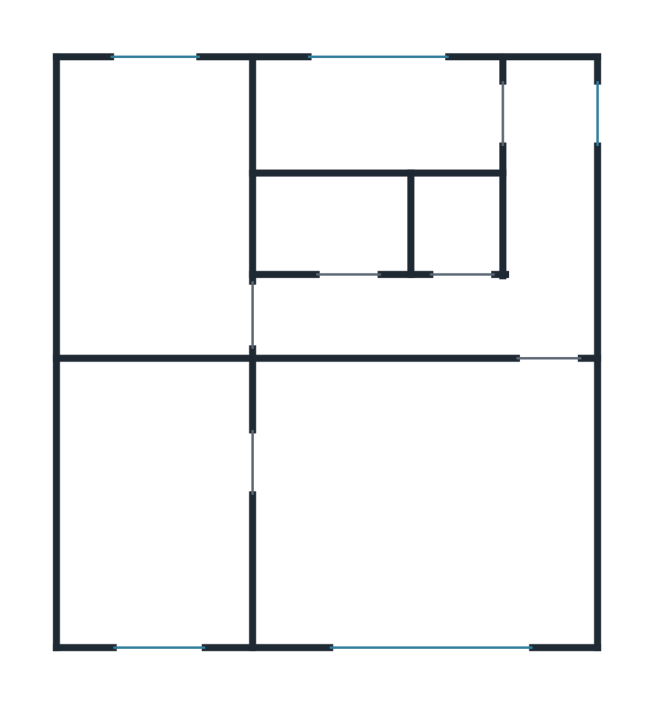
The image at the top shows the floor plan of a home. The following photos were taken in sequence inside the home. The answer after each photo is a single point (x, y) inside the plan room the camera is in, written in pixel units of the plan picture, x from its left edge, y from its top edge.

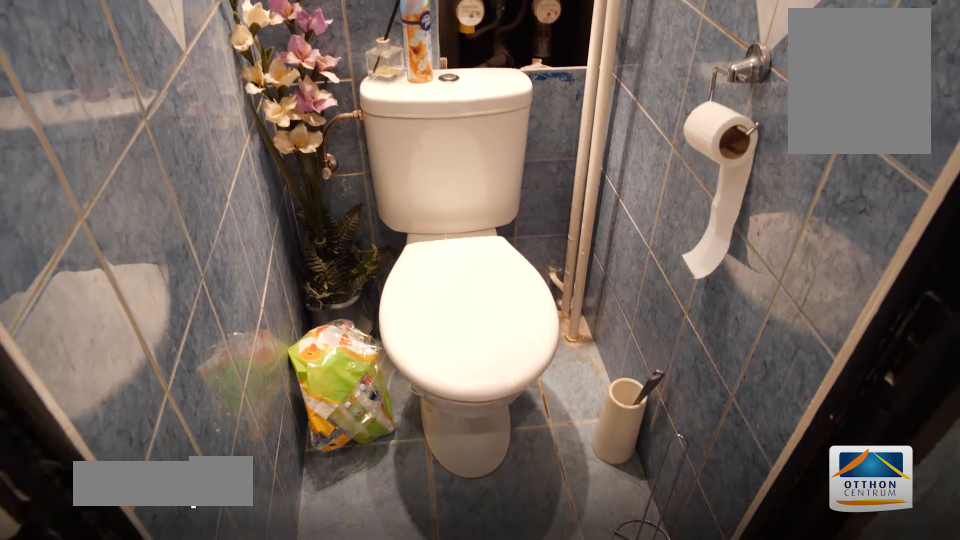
(455, 224)
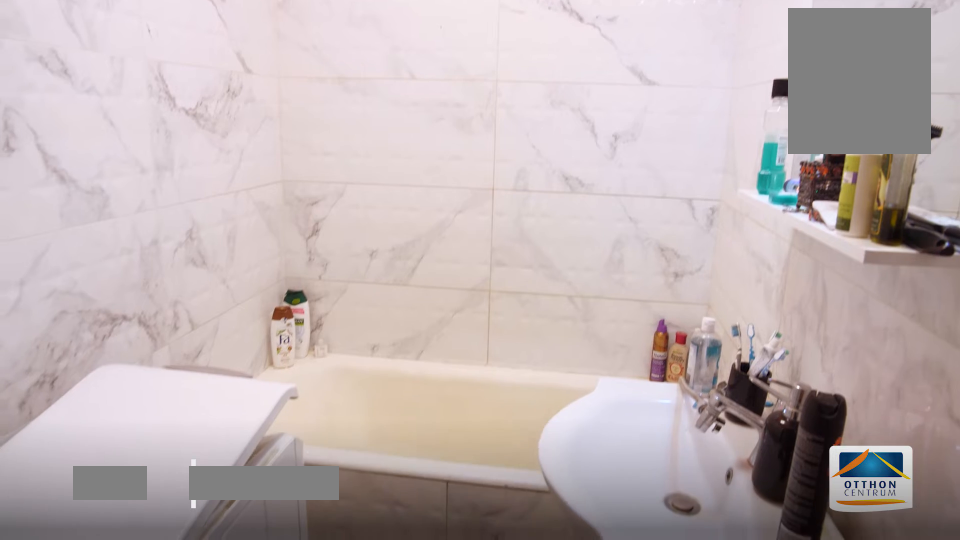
(330, 224)
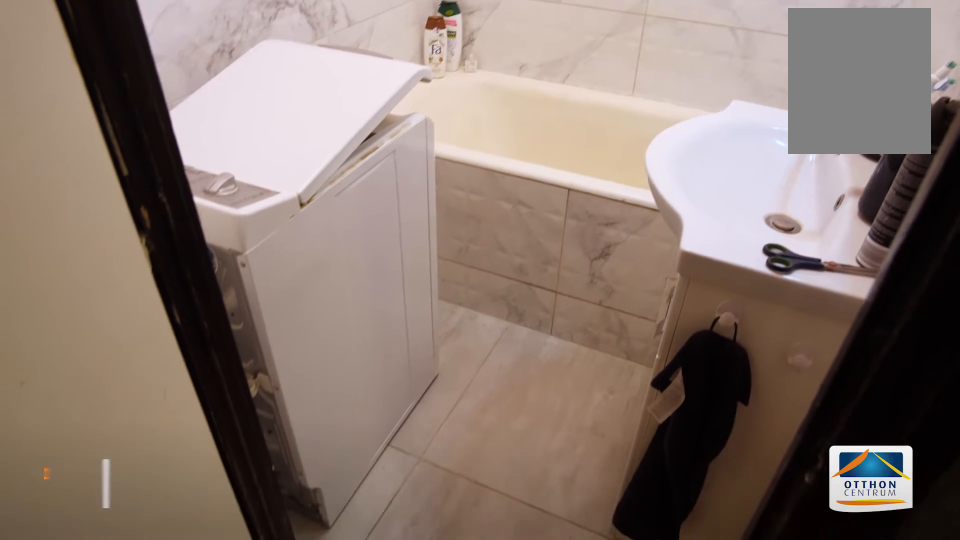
(330, 224)
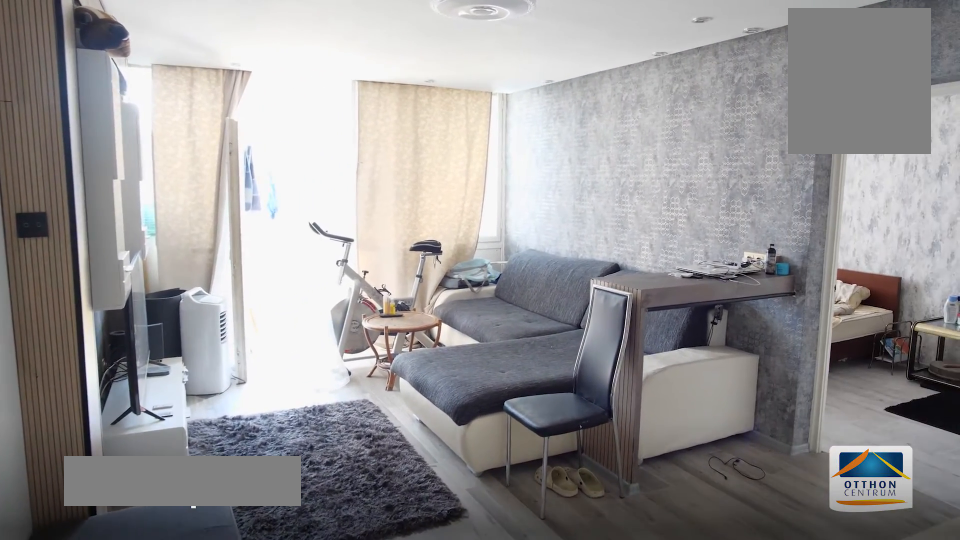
(420, 508)
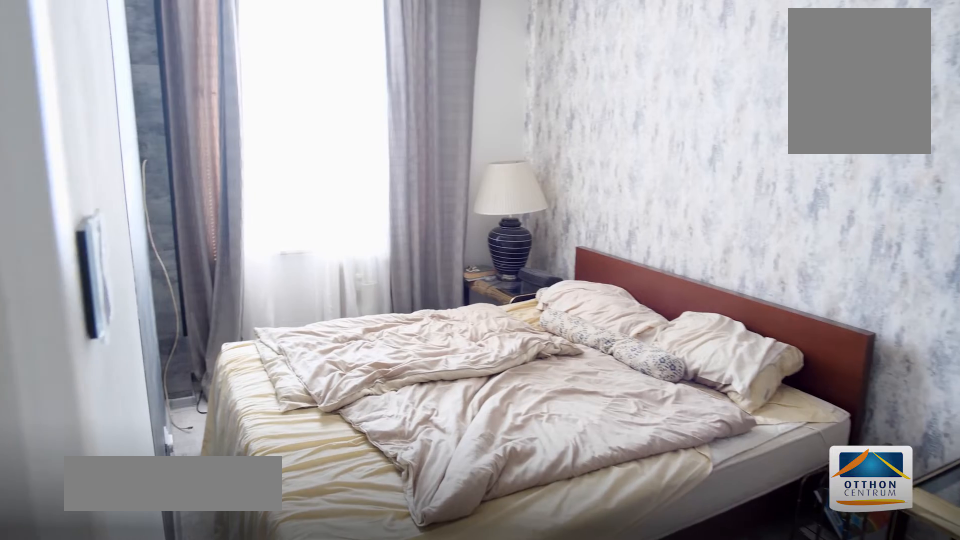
(154, 508)
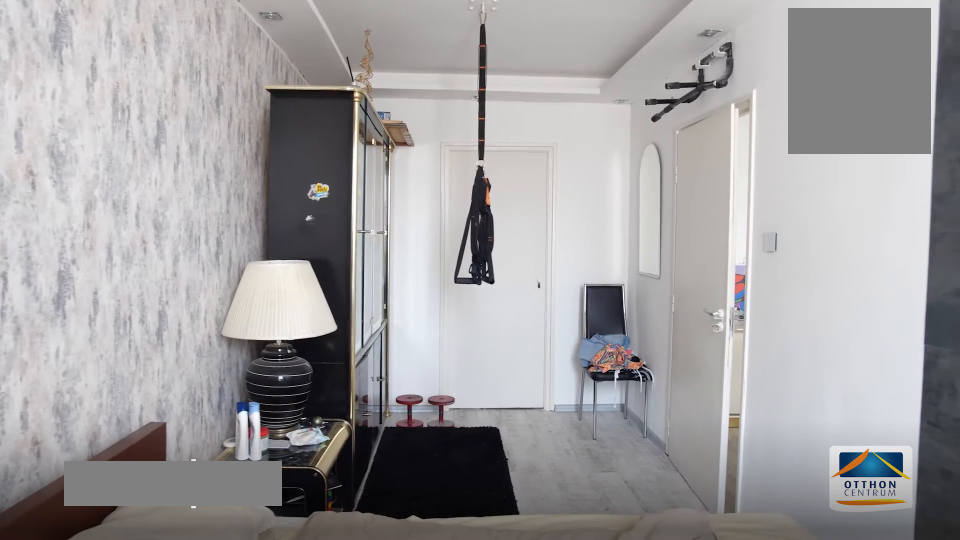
(154, 508)
